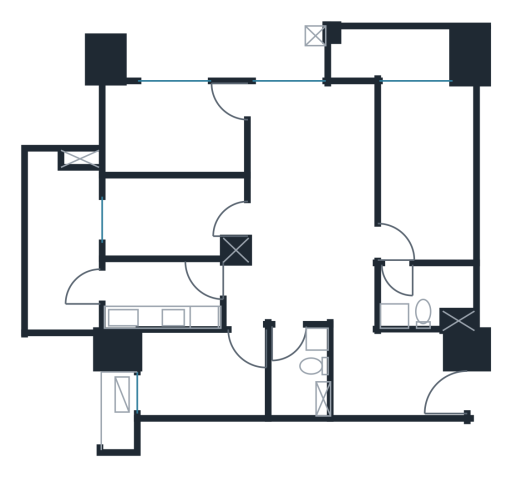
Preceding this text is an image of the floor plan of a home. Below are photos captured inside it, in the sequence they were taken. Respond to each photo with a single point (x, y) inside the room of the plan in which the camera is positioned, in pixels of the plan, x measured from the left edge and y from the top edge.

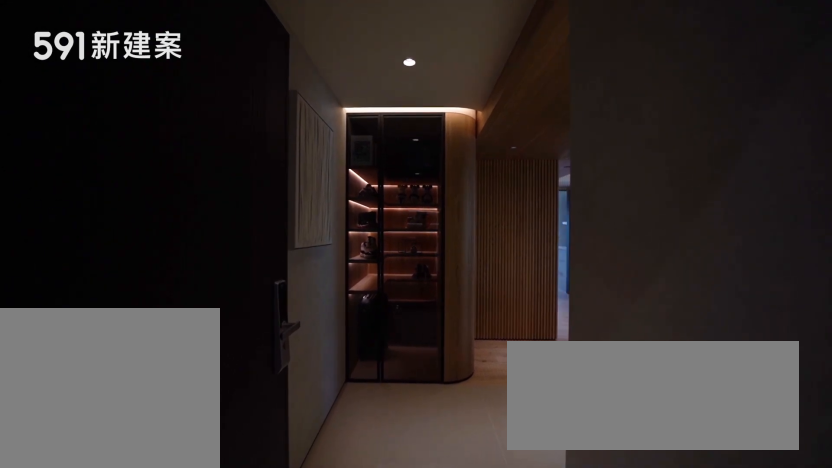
(436, 387)
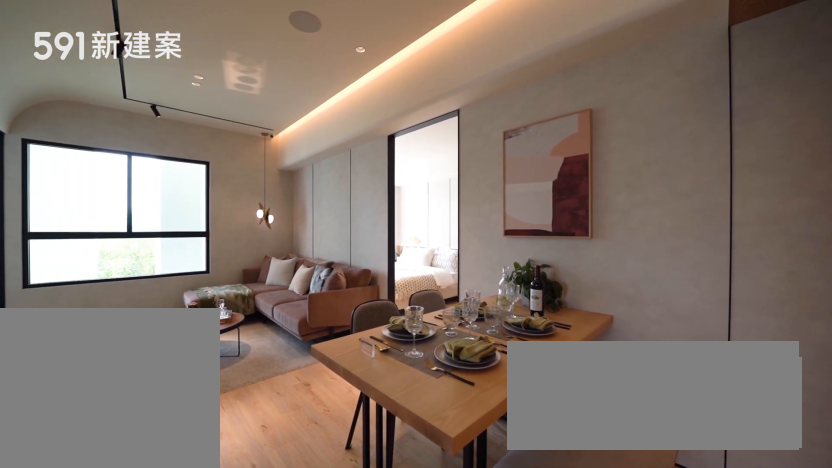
(316, 266)
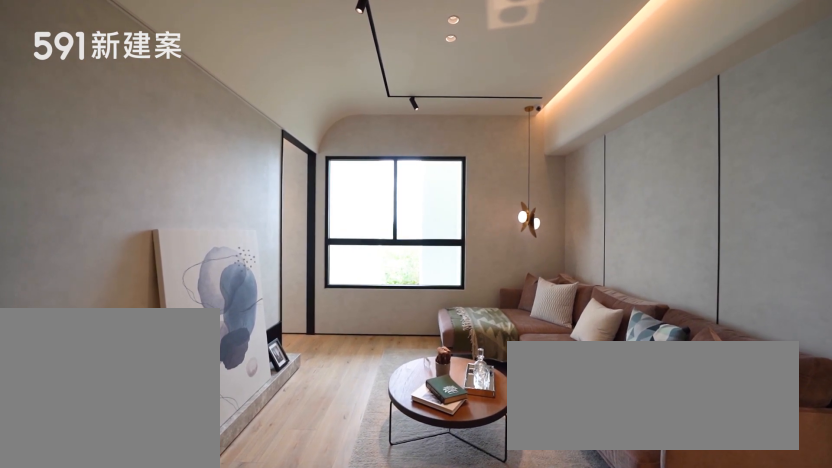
(311, 146)
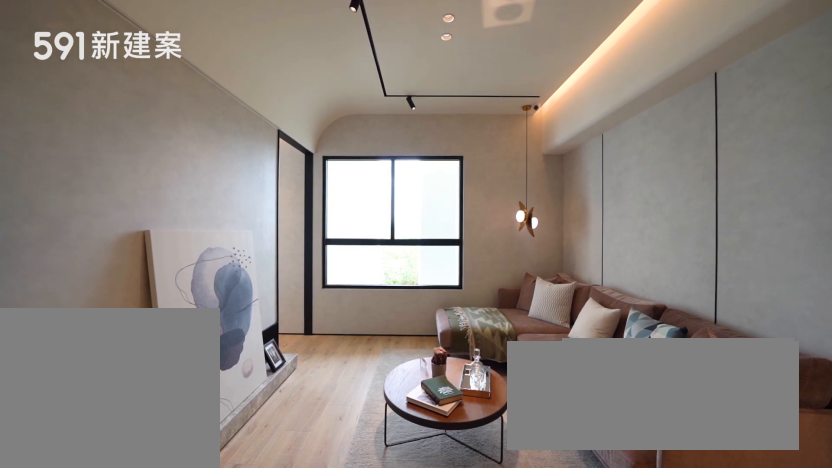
(311, 146)
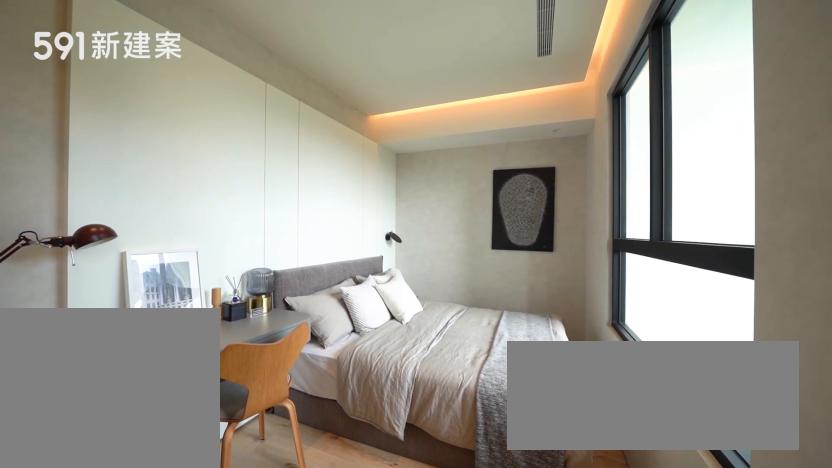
(171, 131)
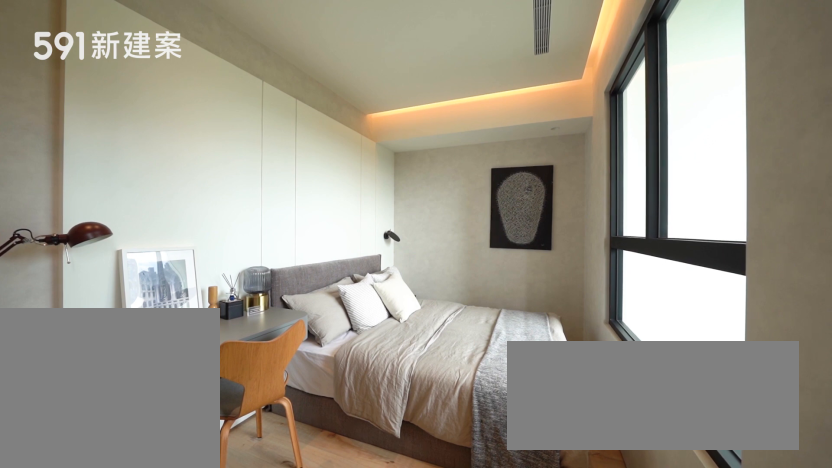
(171, 131)
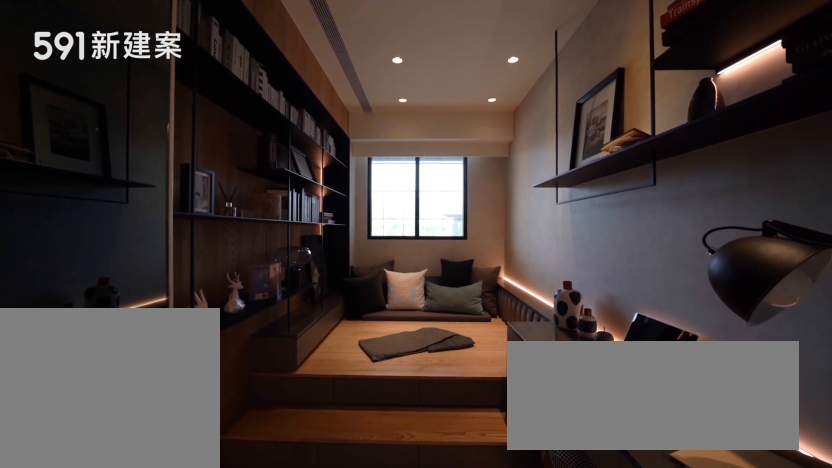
(167, 217)
